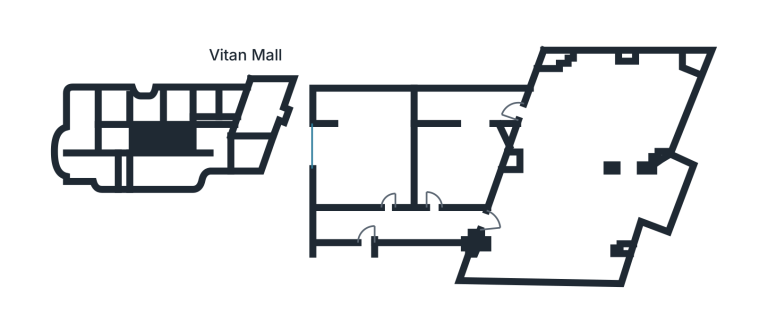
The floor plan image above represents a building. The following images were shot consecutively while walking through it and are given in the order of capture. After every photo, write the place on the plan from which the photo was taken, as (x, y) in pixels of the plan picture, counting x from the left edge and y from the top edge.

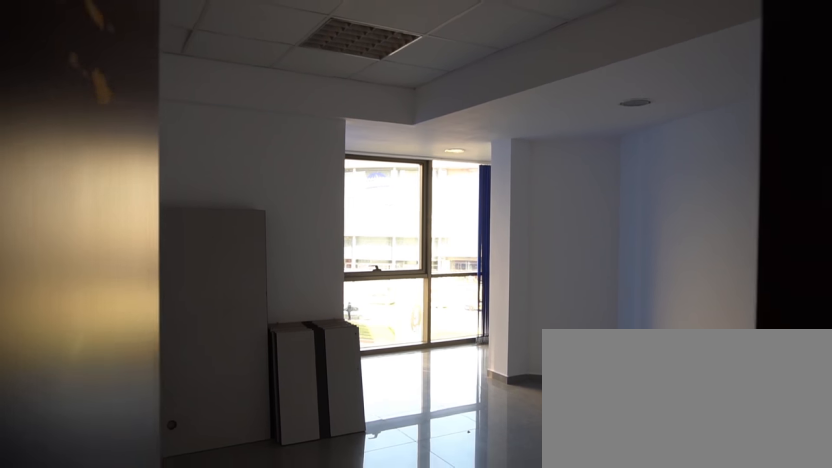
(433, 225)
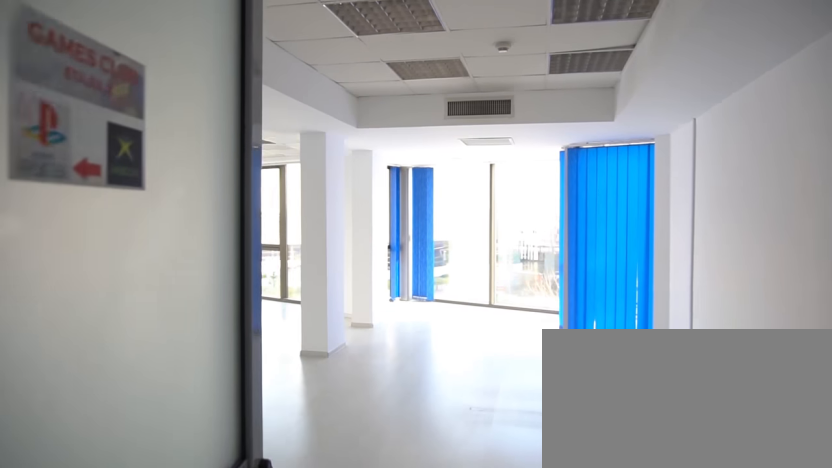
(482, 229)
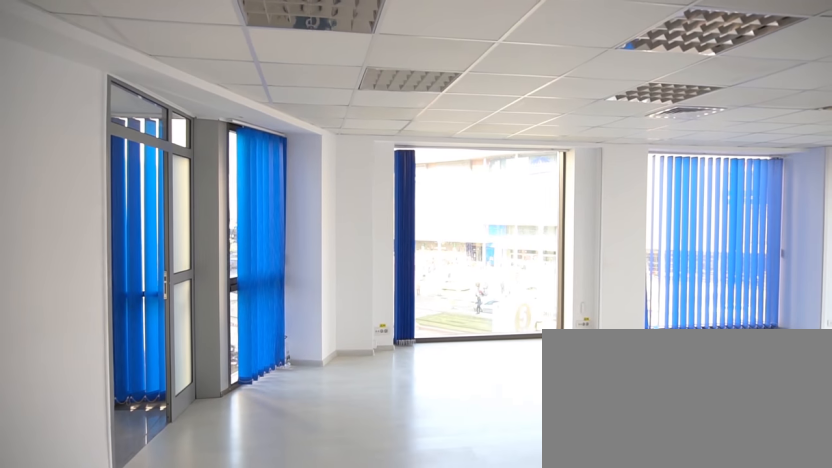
(515, 193)
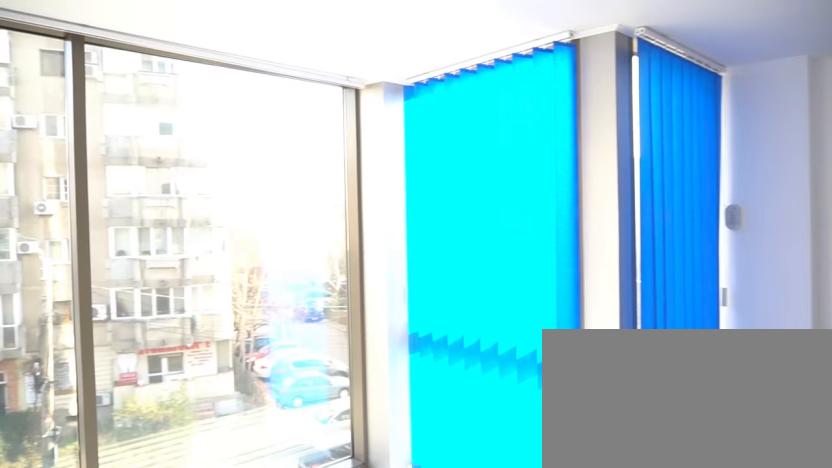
(649, 150)
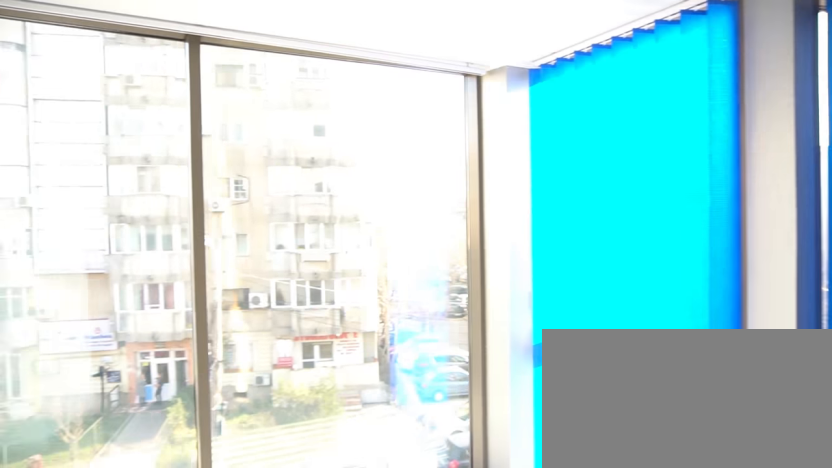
(647, 159)
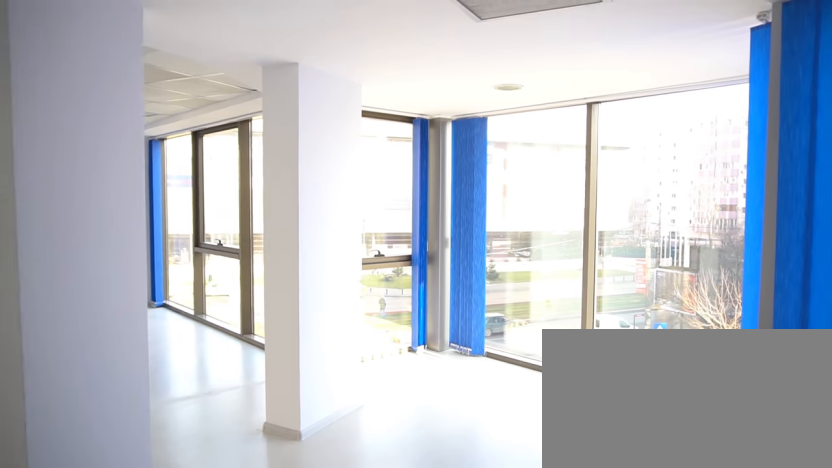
(607, 246)
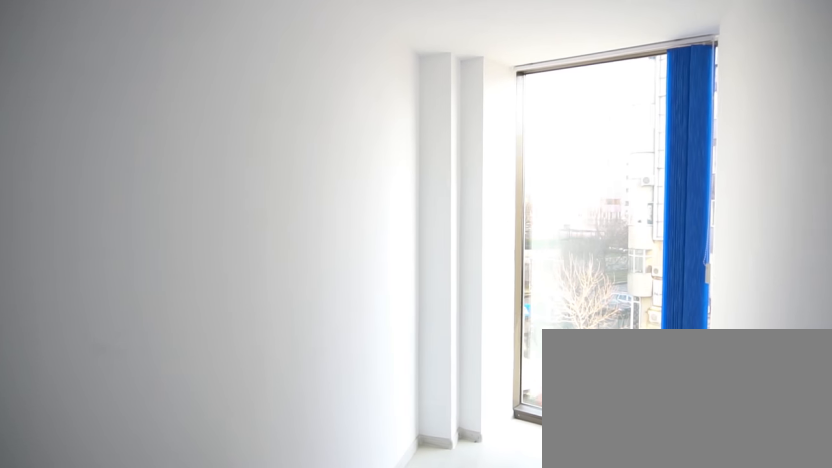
(553, 265)
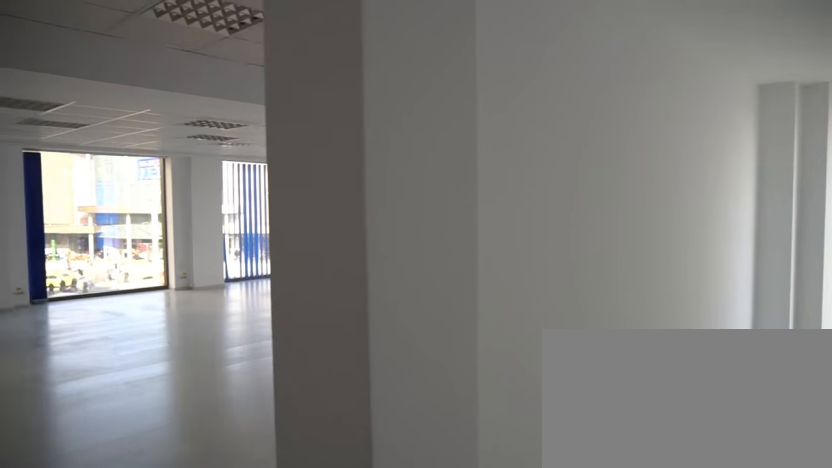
(492, 276)
